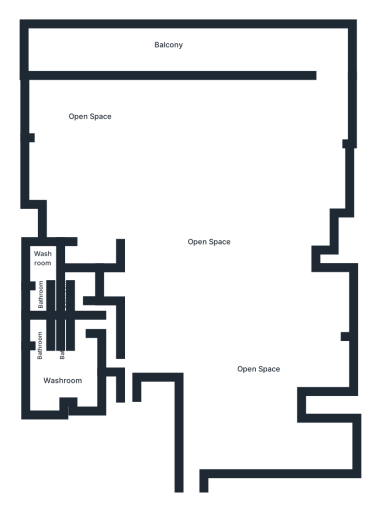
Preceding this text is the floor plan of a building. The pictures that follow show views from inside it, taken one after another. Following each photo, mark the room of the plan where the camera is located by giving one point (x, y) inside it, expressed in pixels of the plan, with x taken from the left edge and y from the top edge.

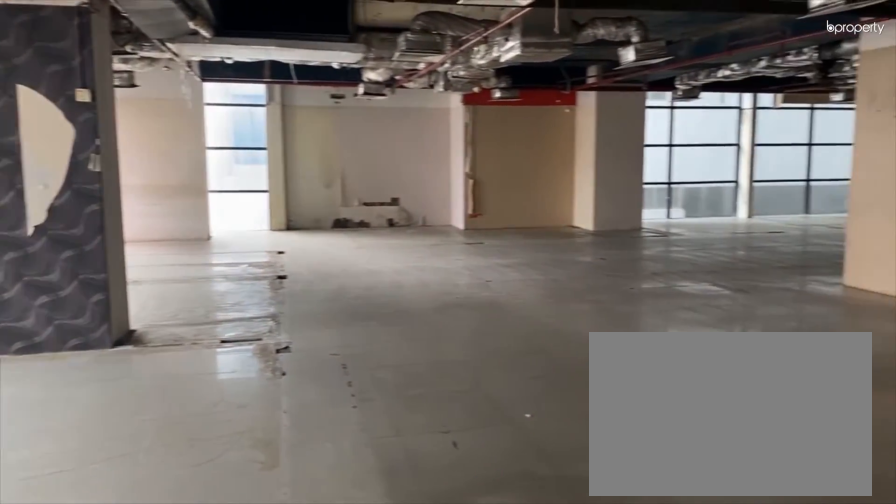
(274, 124)
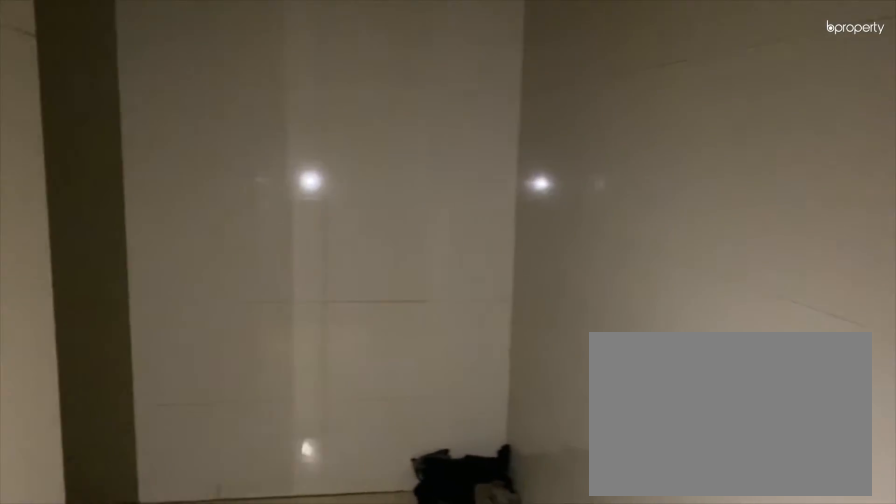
(109, 341)
